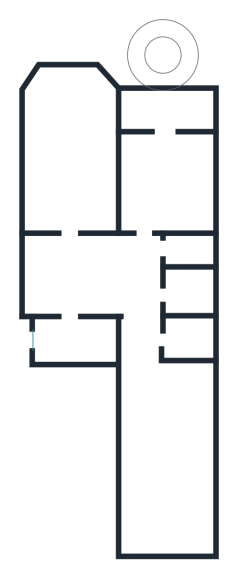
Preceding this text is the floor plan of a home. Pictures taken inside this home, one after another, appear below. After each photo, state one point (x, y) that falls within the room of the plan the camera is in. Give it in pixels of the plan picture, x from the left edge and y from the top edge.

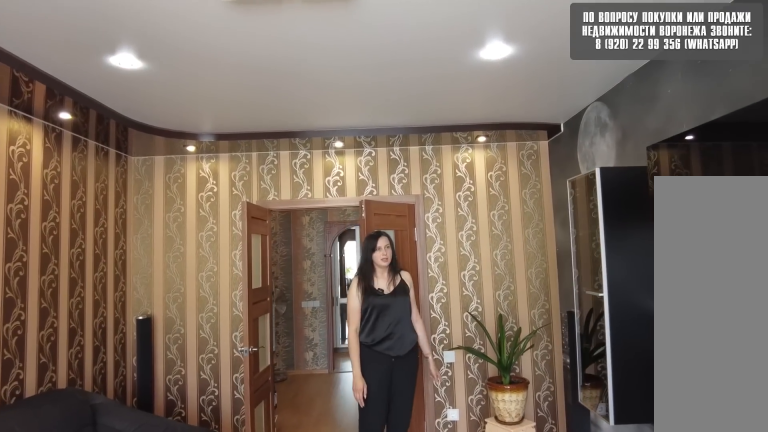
(68, 203)
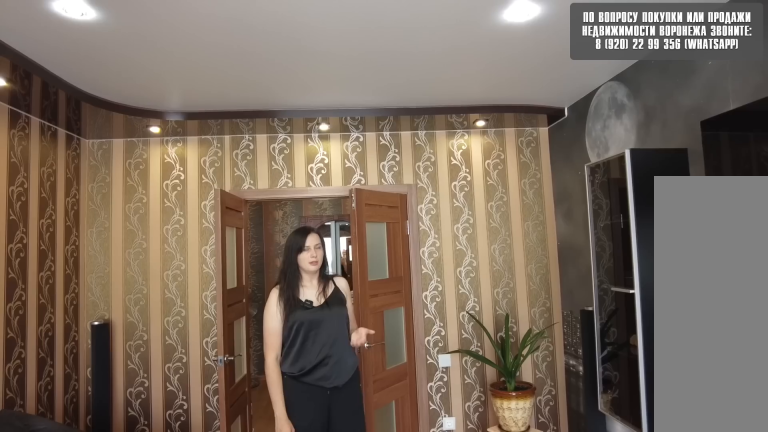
(68, 203)
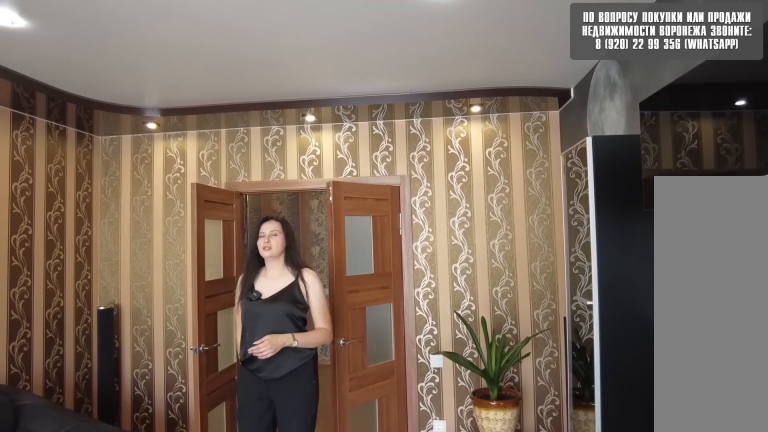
(68, 203)
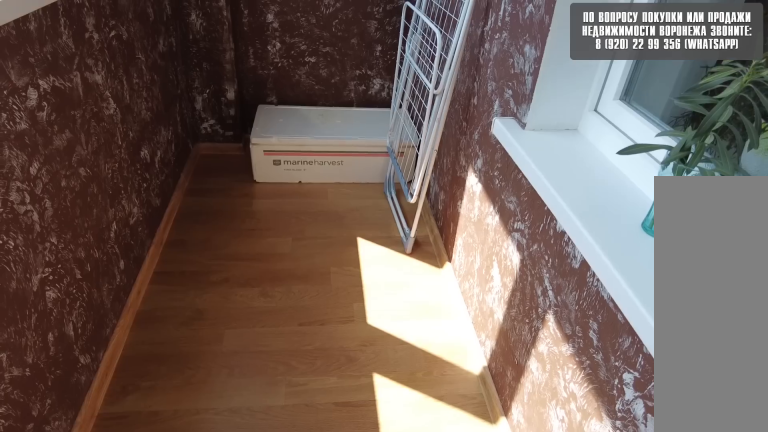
(162, 117)
